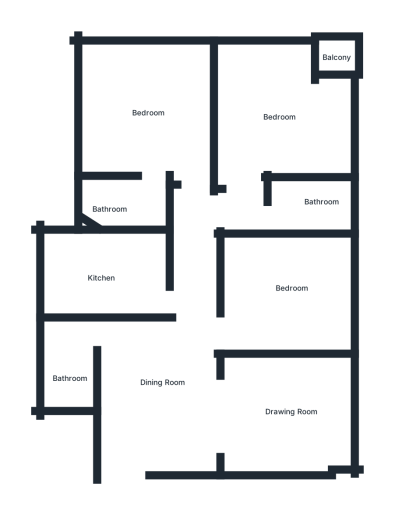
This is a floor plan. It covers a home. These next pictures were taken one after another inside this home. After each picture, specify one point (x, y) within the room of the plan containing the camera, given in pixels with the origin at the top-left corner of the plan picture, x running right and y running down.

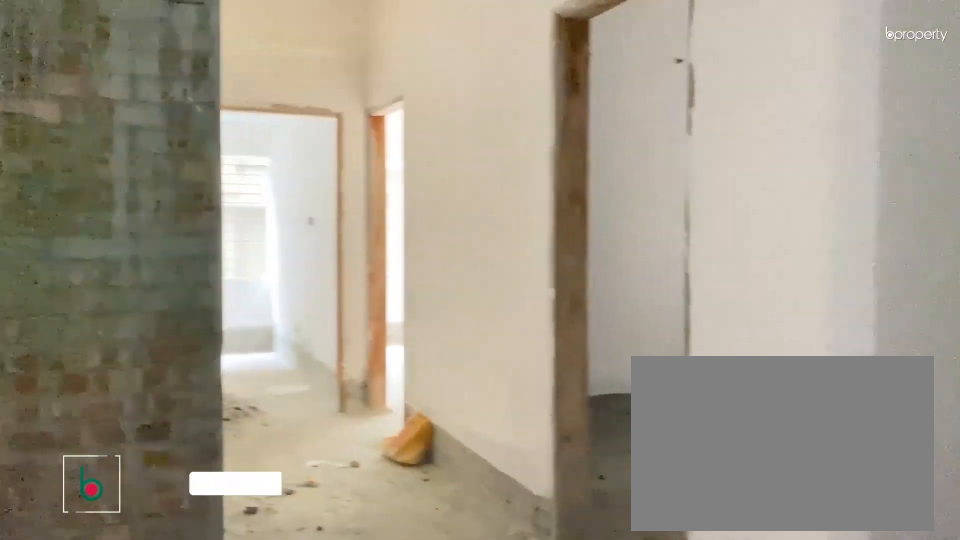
(152, 389)
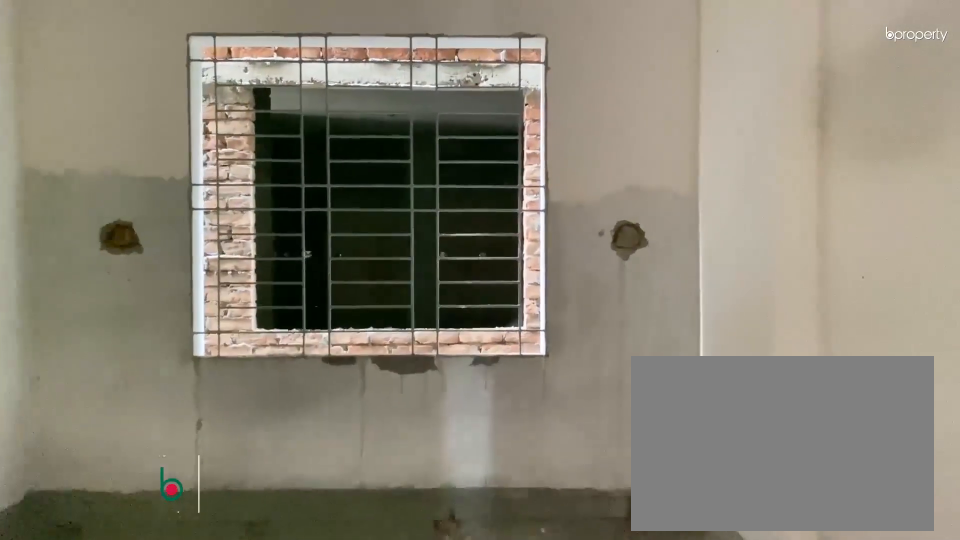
(288, 414)
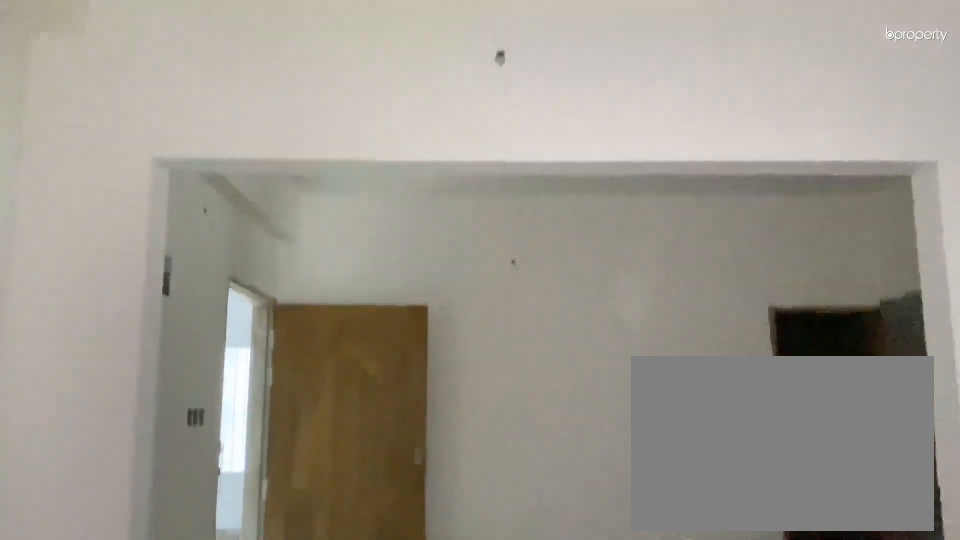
(288, 414)
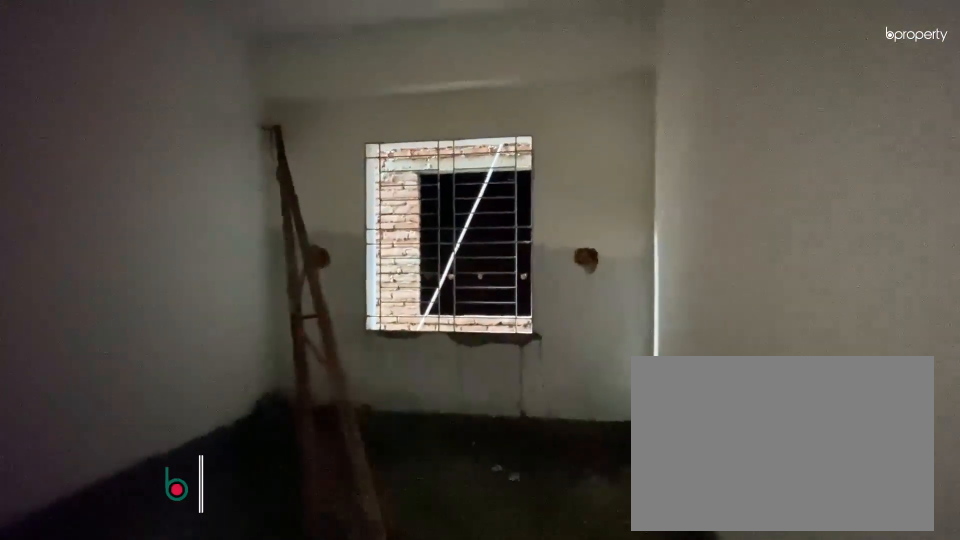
(291, 296)
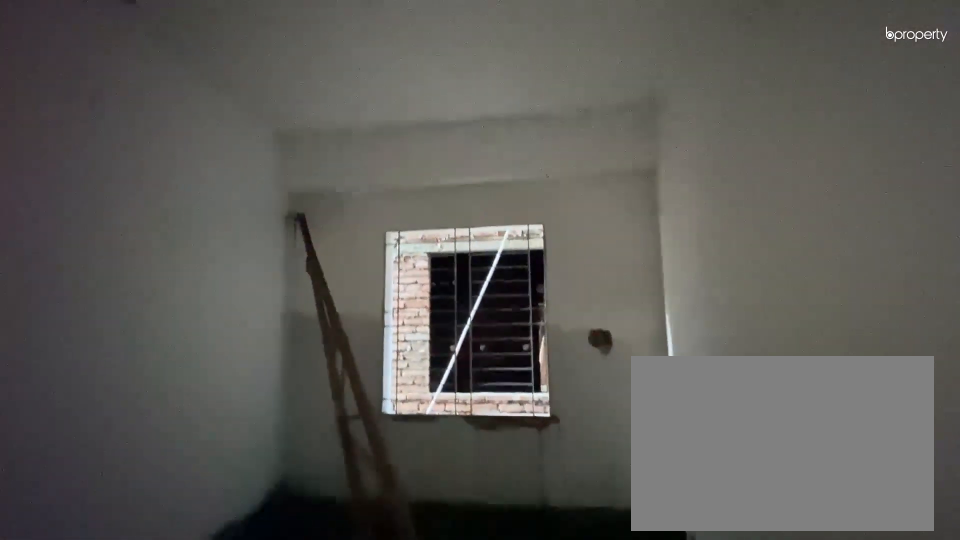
(291, 296)
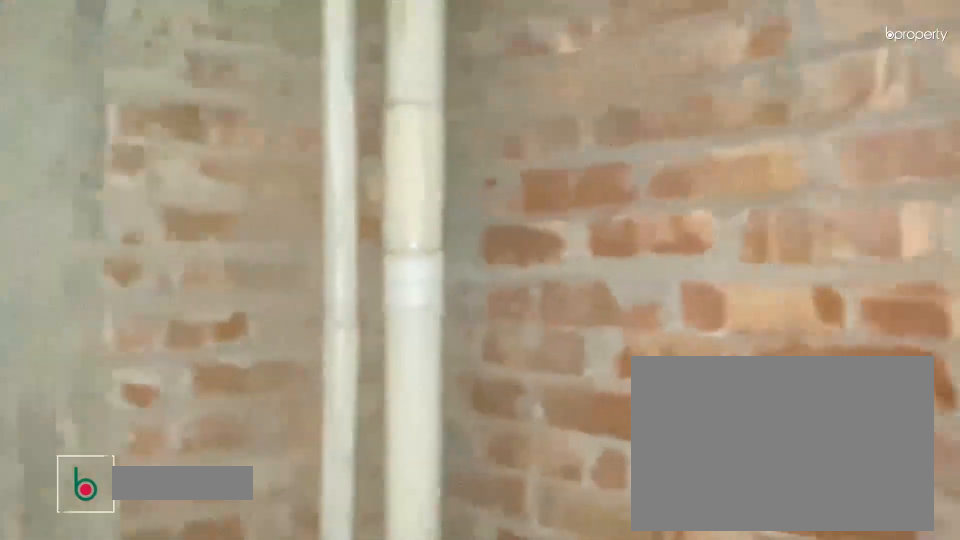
(72, 365)
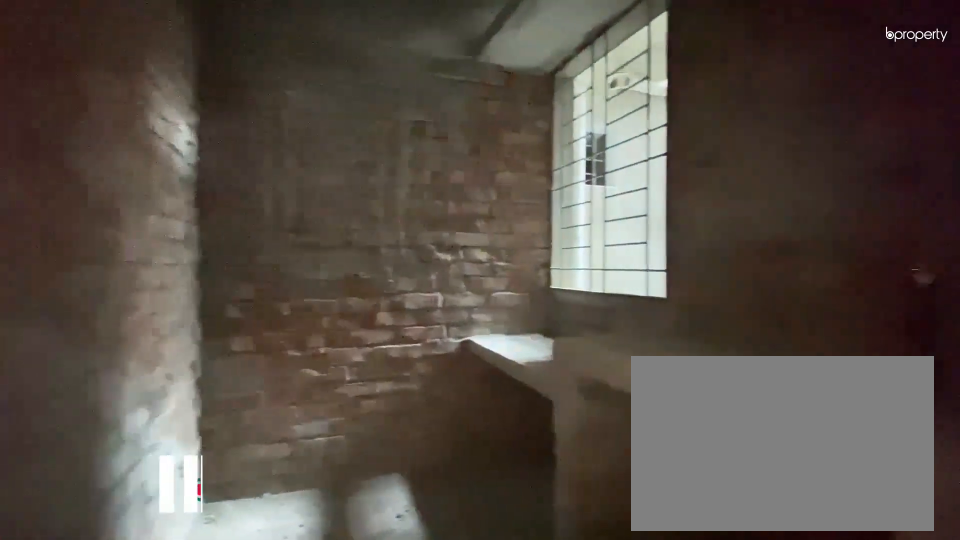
(113, 283)
